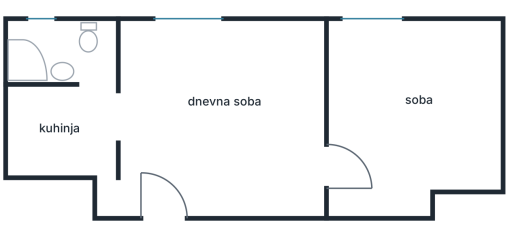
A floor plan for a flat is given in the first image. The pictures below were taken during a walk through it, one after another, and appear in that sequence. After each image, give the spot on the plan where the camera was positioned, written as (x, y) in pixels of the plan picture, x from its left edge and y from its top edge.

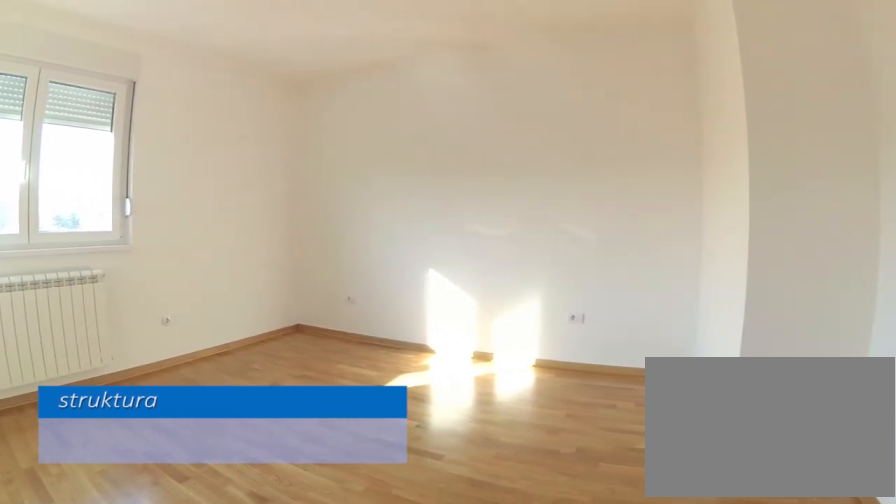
(349, 180)
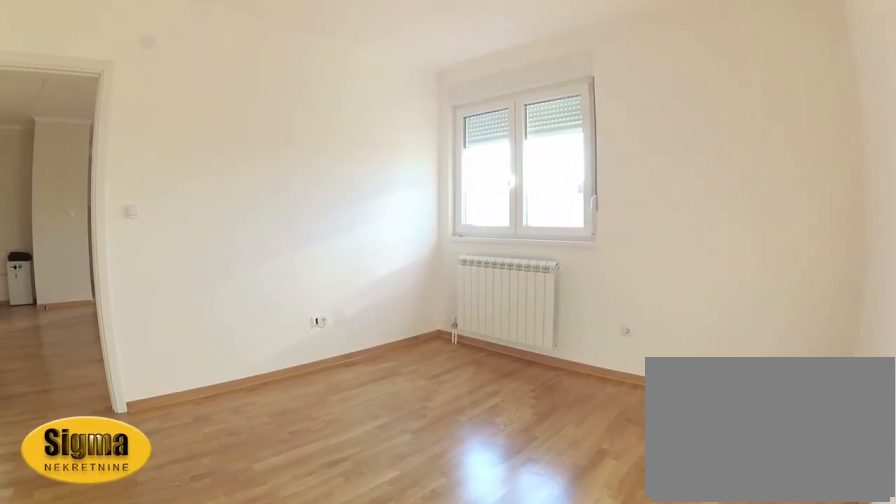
(479, 155)
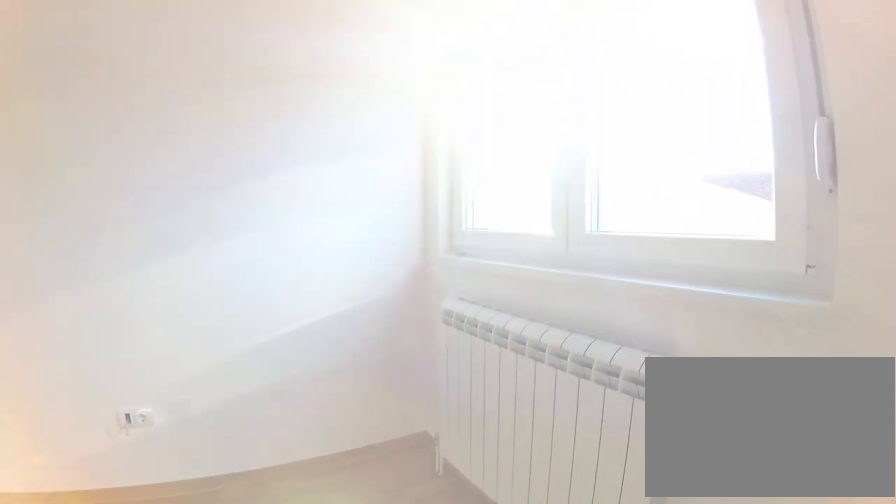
(438, 69)
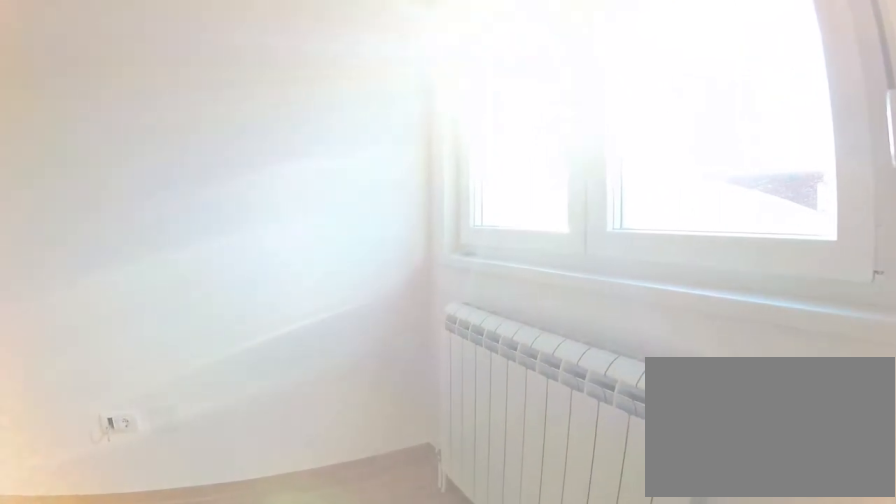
(433, 61)
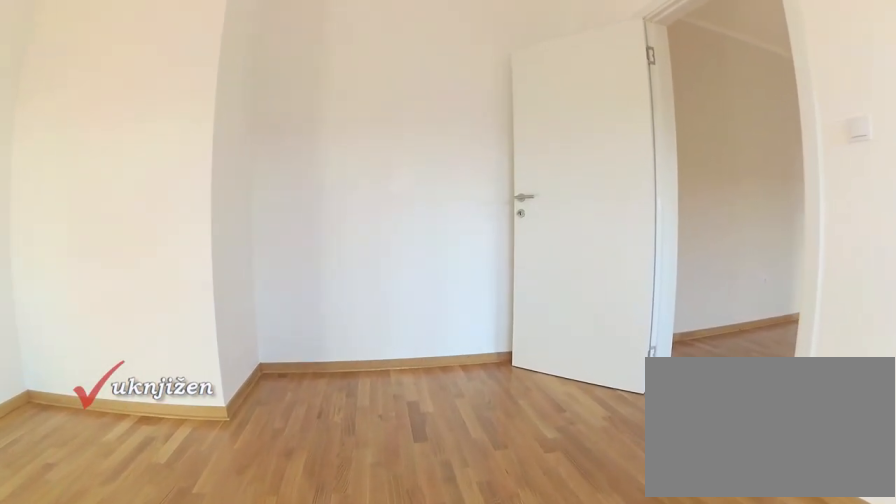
(405, 92)
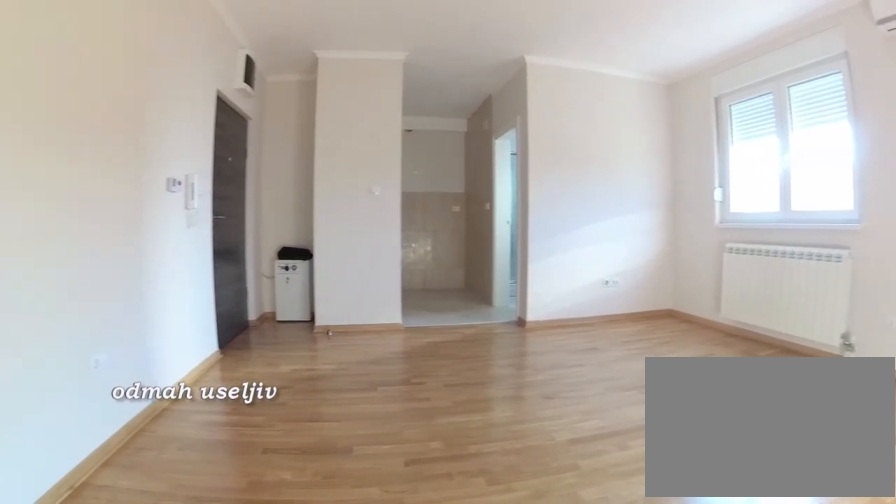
(330, 165)
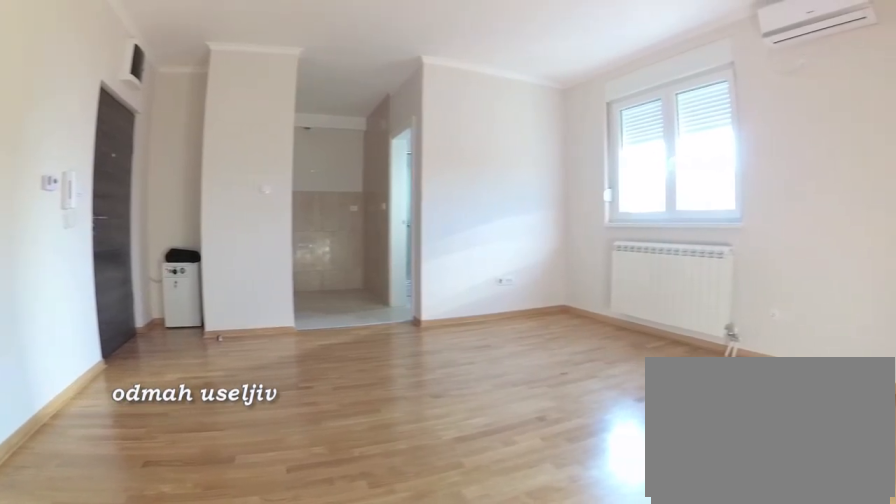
(329, 167)
